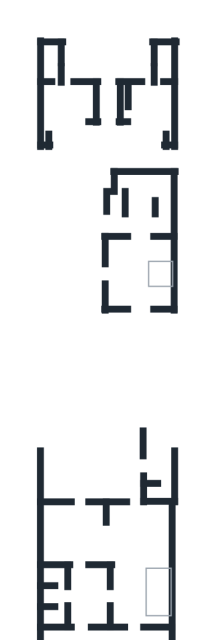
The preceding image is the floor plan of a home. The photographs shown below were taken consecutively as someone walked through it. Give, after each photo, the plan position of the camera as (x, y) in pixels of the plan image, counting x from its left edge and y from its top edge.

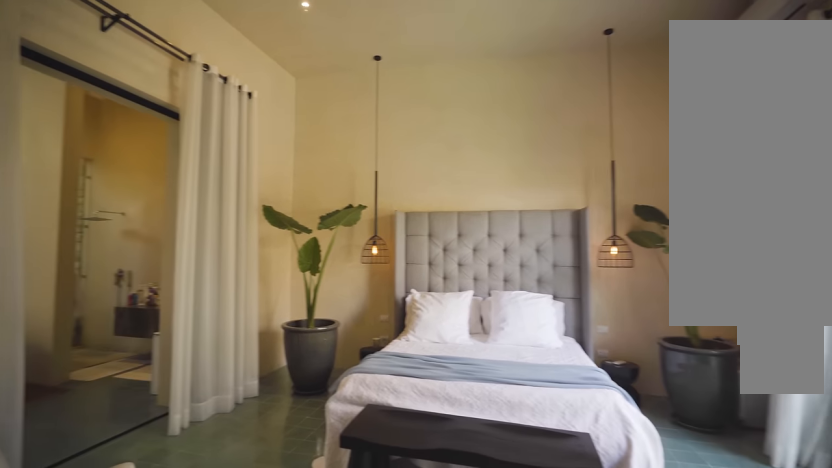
(139, 255)
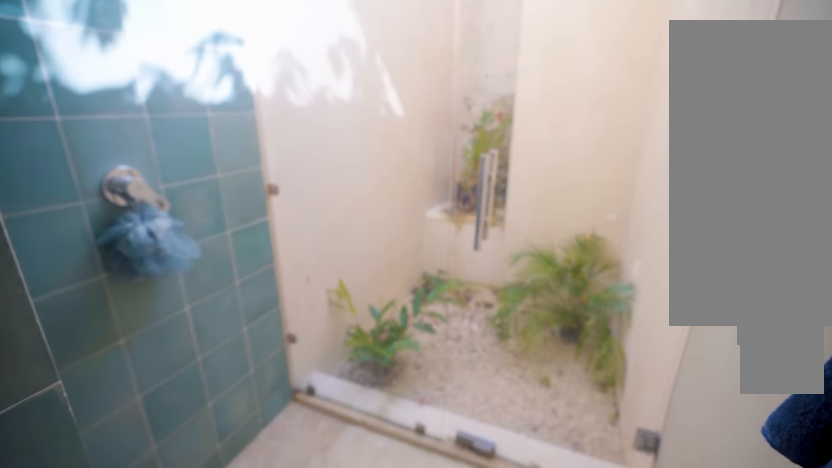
(55, 69)
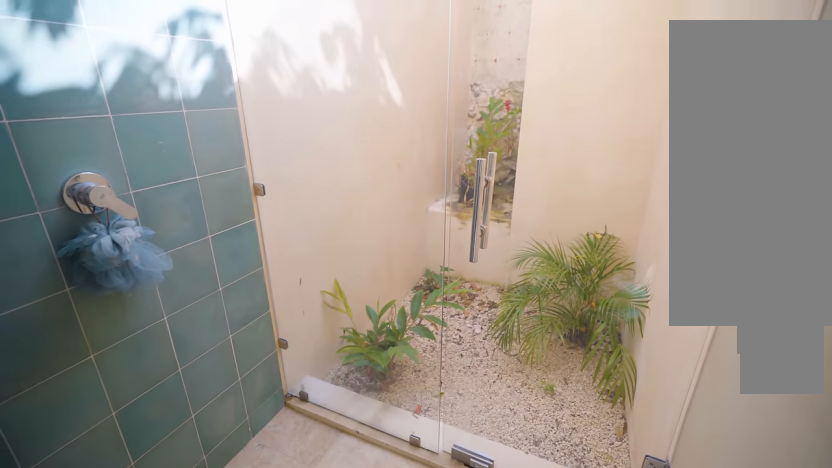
(55, 70)
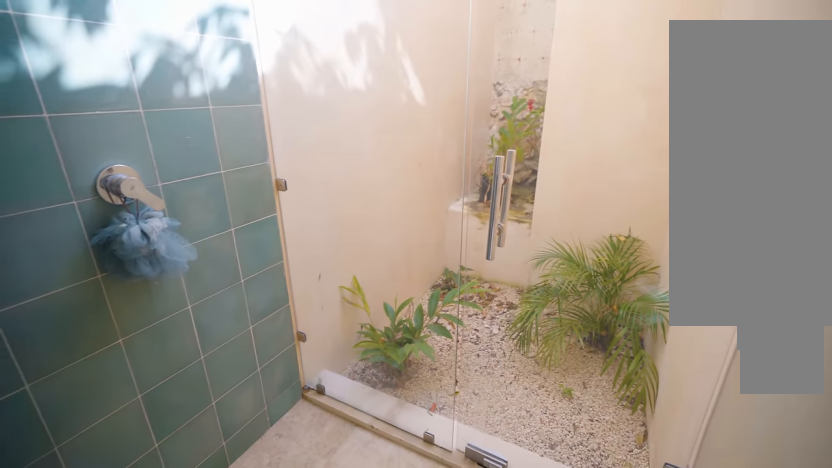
(55, 70)
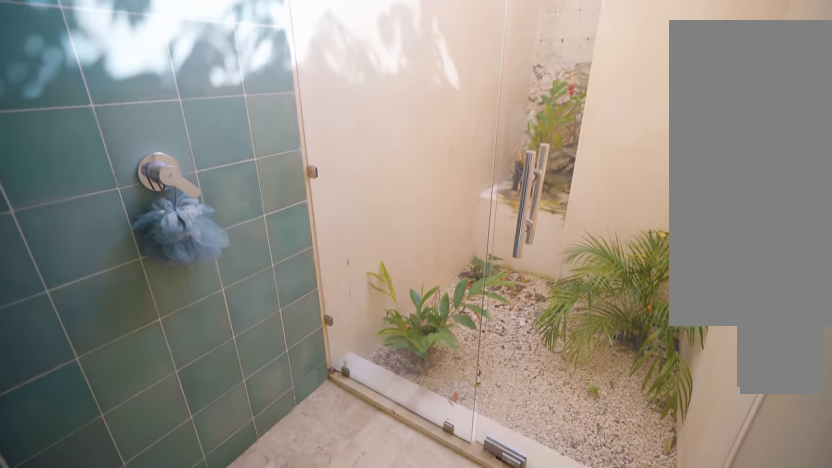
(51, 63)
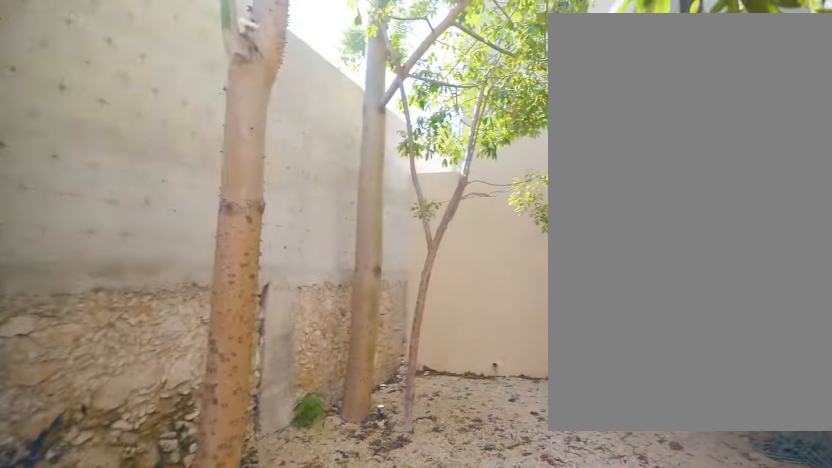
(76, 65)
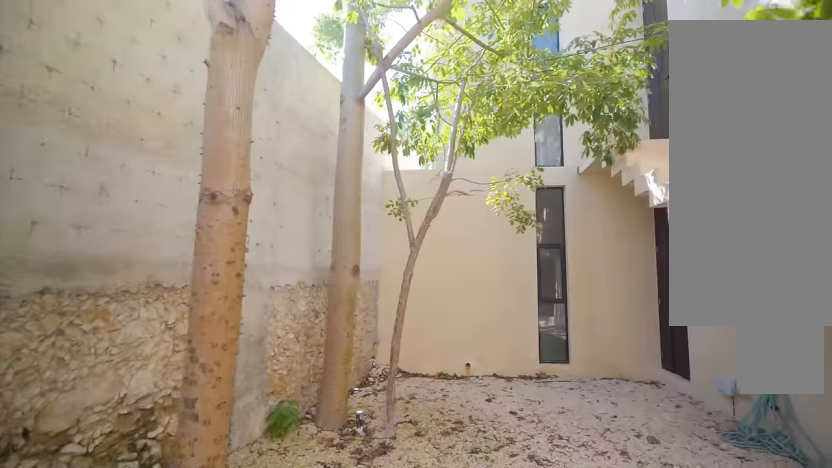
(77, 65)
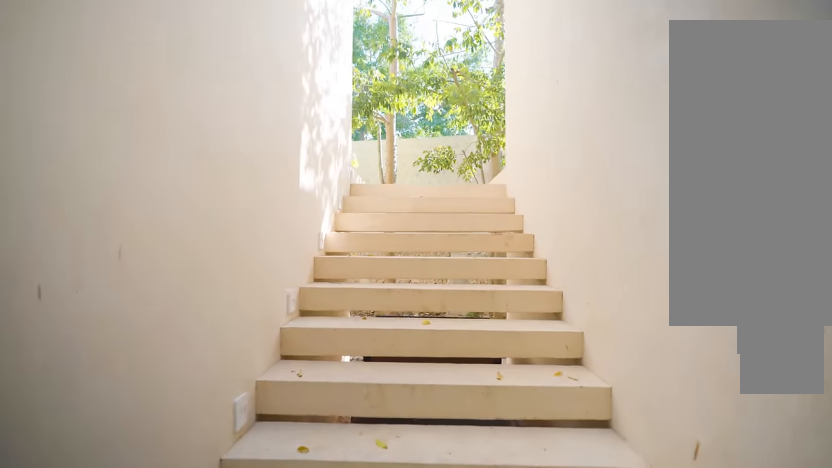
(135, 120)
